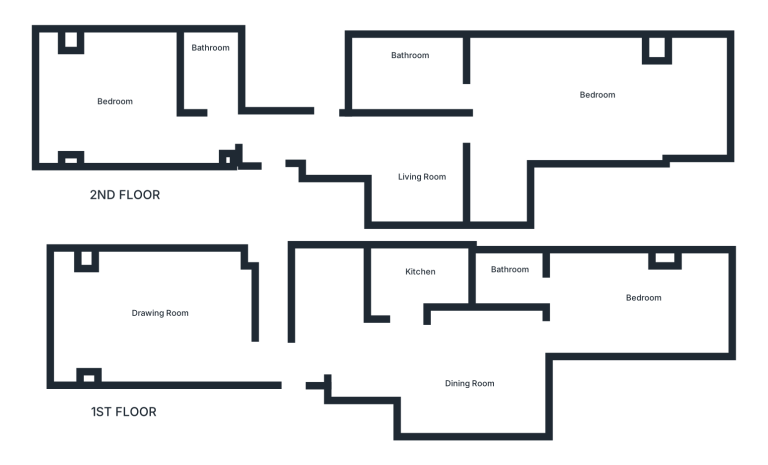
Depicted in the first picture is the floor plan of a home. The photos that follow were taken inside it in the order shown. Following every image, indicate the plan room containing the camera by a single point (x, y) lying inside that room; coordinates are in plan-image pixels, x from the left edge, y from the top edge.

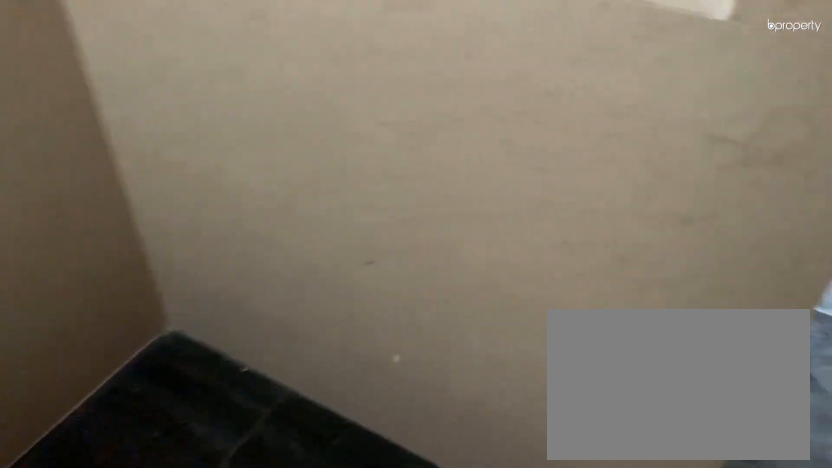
(407, 277)
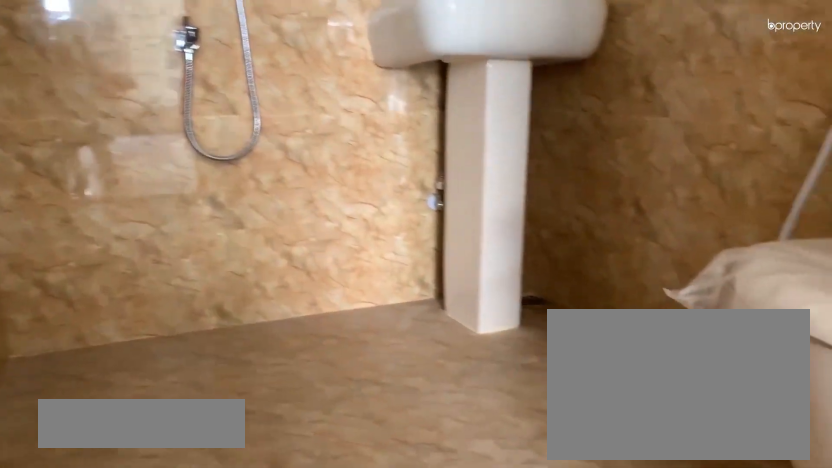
(517, 281)
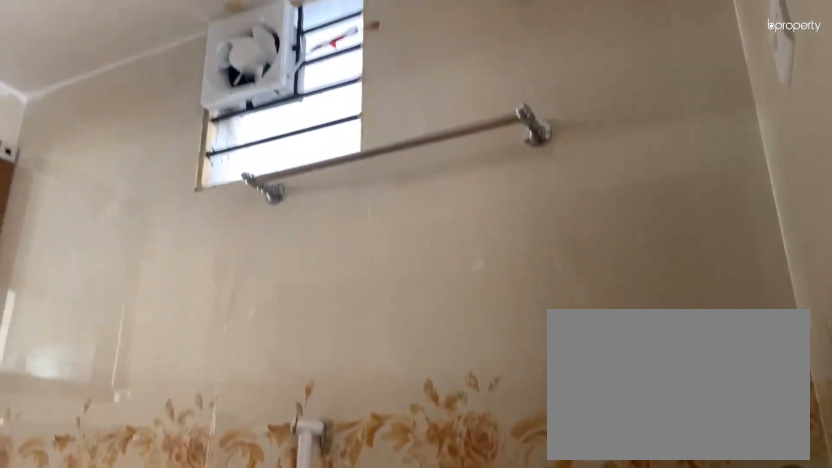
(517, 281)
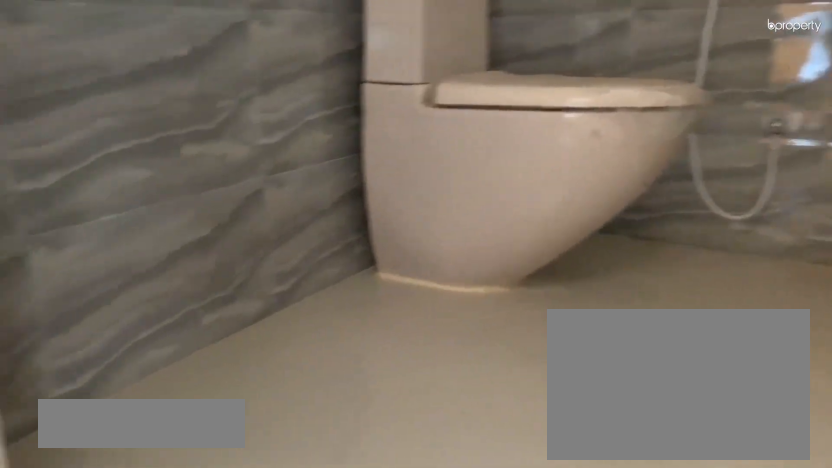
(216, 77)
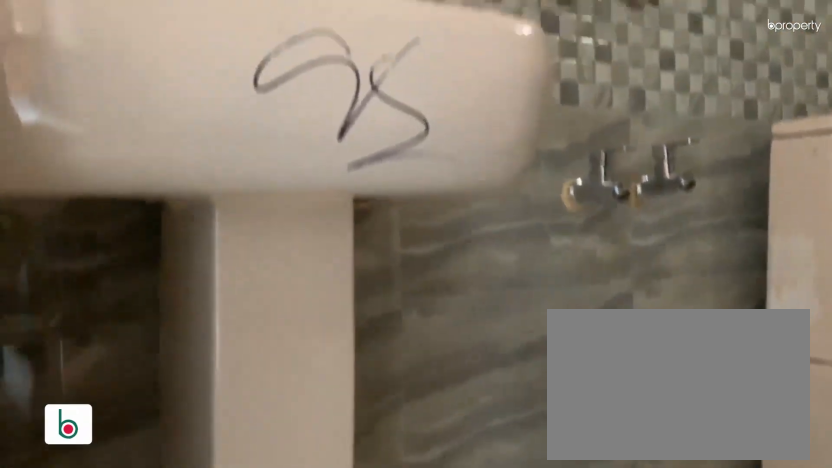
(216, 77)
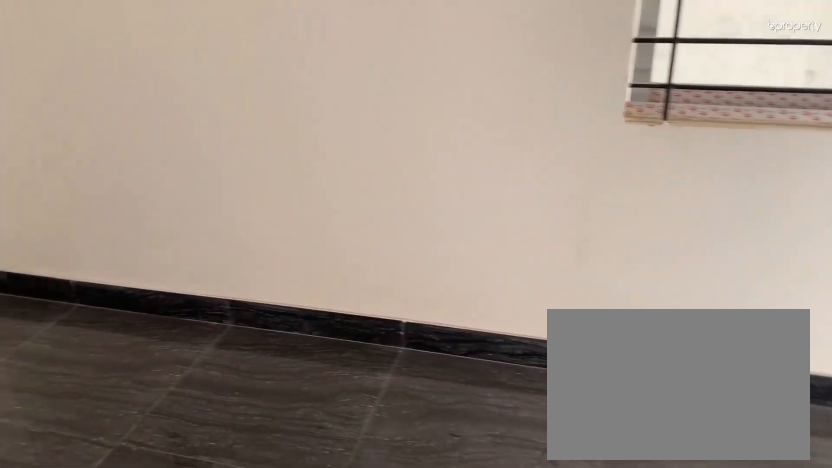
(591, 108)
